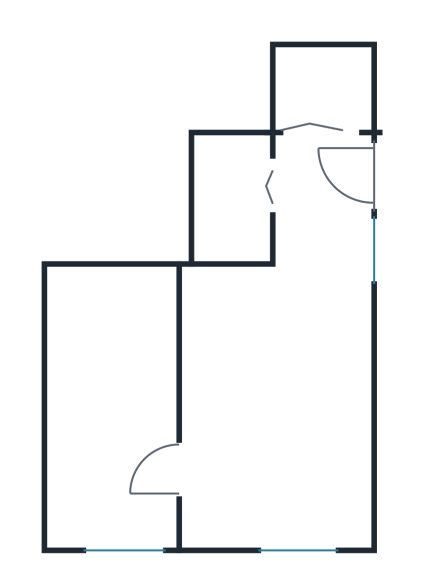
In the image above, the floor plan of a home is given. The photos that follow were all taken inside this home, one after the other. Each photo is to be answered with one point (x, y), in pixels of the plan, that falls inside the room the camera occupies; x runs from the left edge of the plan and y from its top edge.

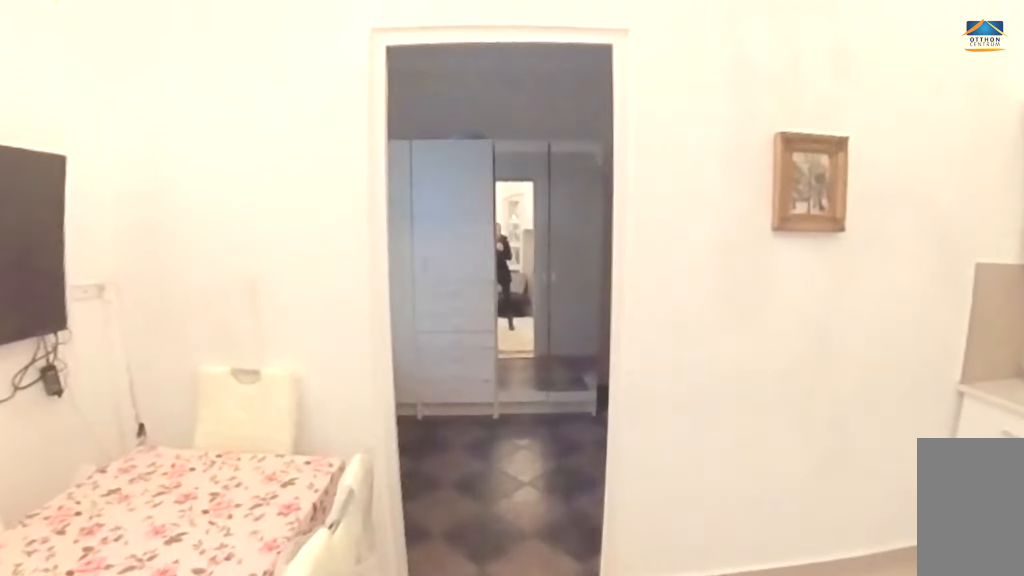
(278, 380)
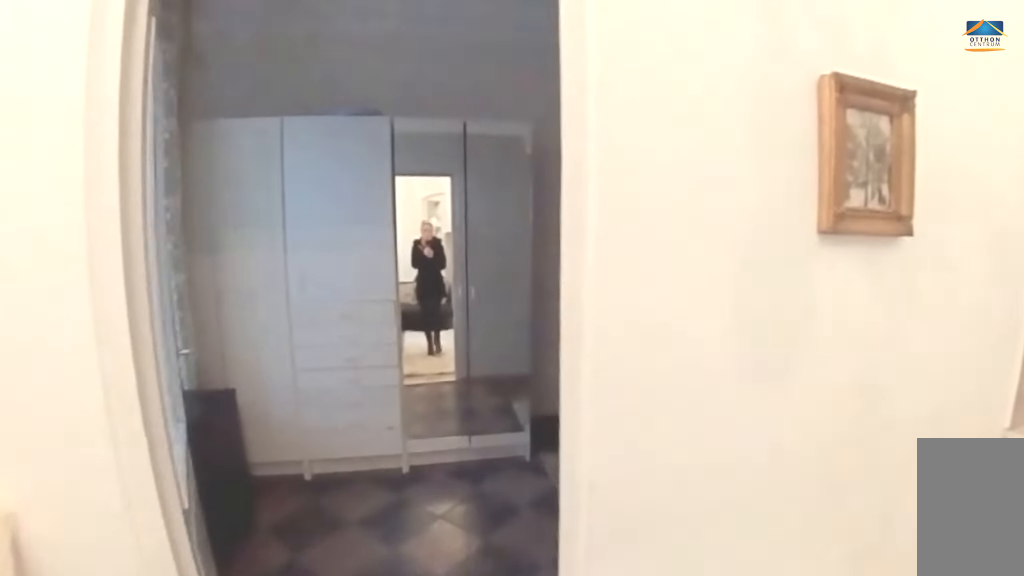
(278, 380)
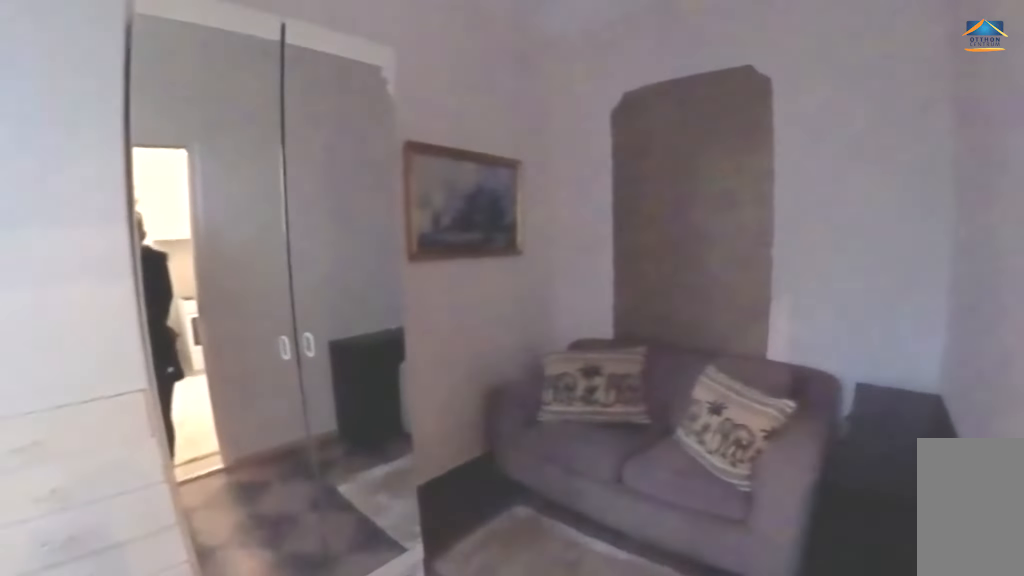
(113, 406)
